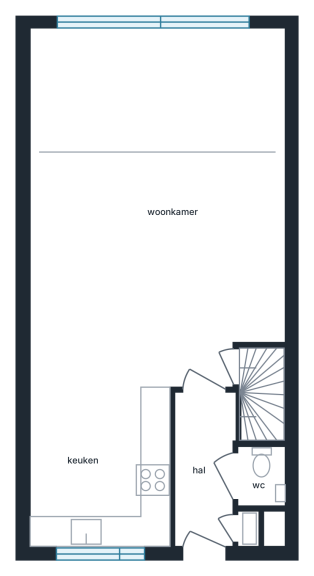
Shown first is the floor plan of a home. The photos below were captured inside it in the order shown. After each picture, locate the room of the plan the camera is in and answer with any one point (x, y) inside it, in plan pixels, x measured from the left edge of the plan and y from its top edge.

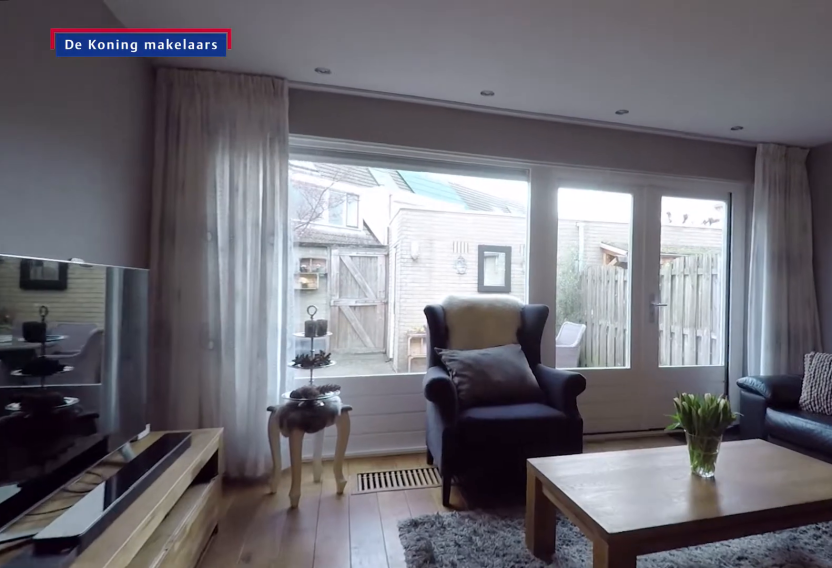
(260, 154)
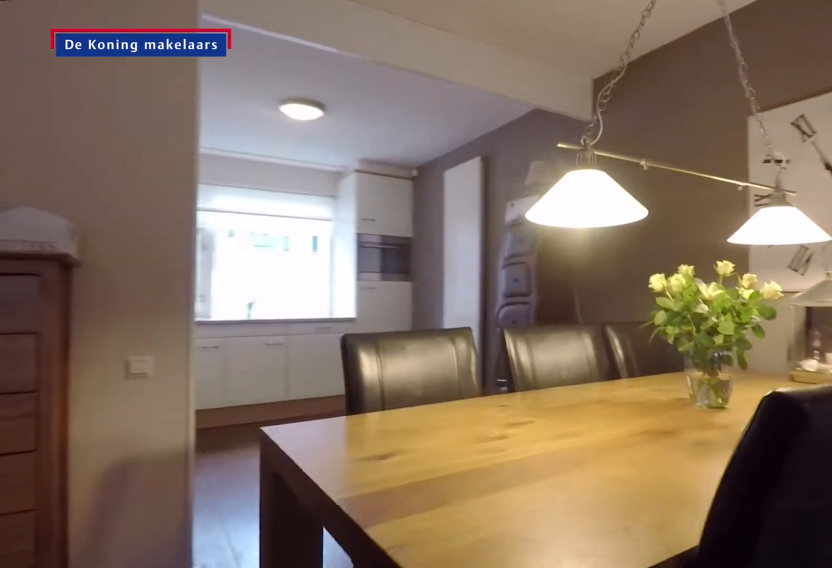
(34, 305)
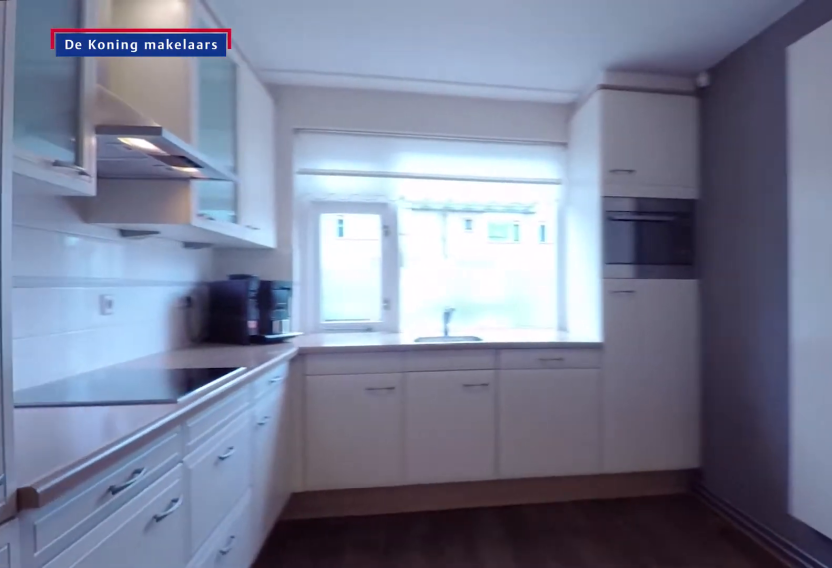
(100, 467)
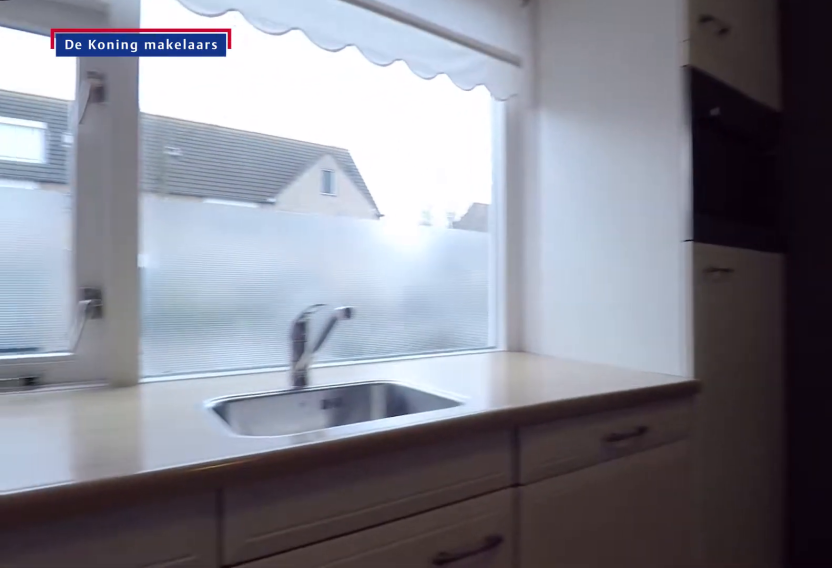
(100, 467)
